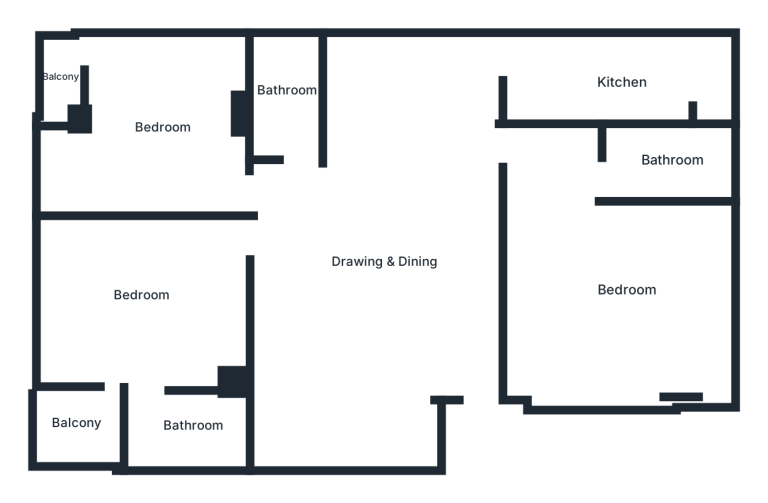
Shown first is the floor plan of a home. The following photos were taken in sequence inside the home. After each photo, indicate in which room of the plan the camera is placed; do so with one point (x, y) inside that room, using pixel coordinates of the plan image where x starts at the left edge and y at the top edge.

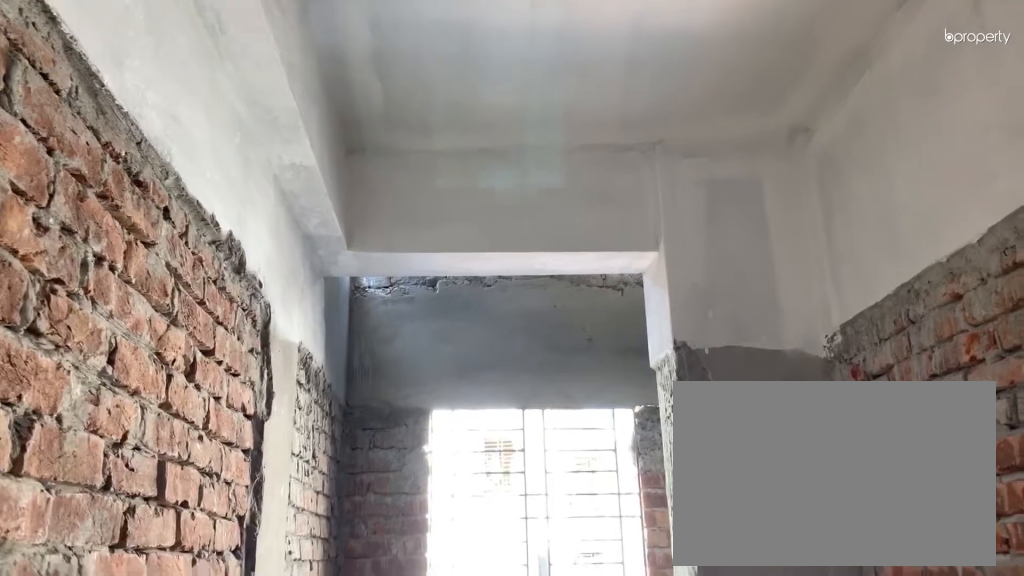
(615, 83)
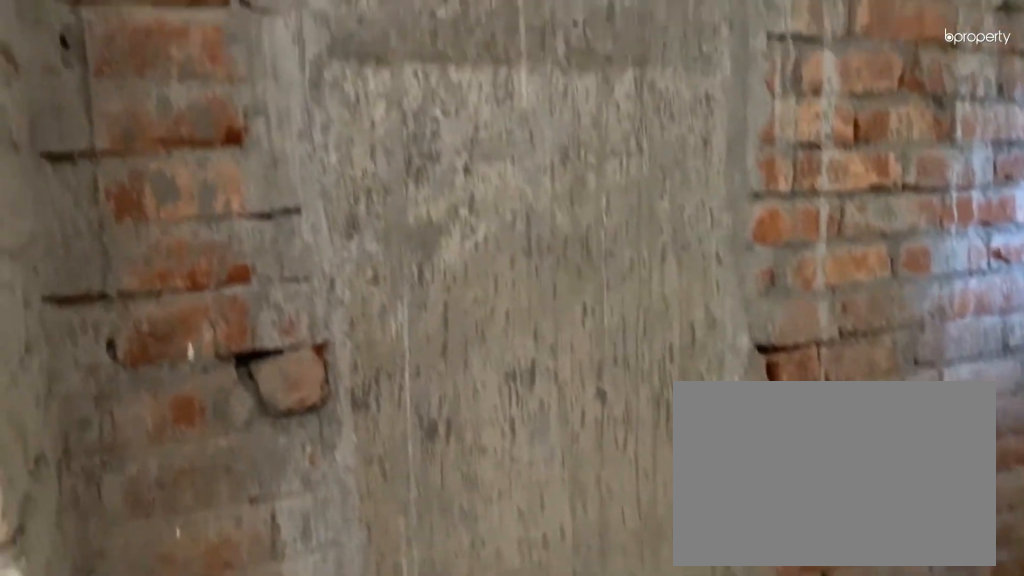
(285, 83)
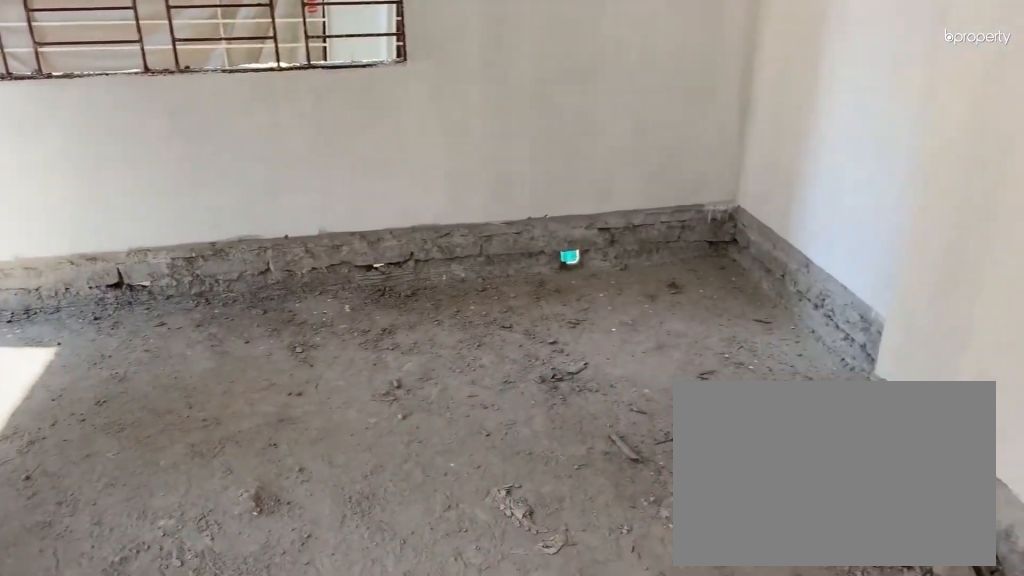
(164, 125)
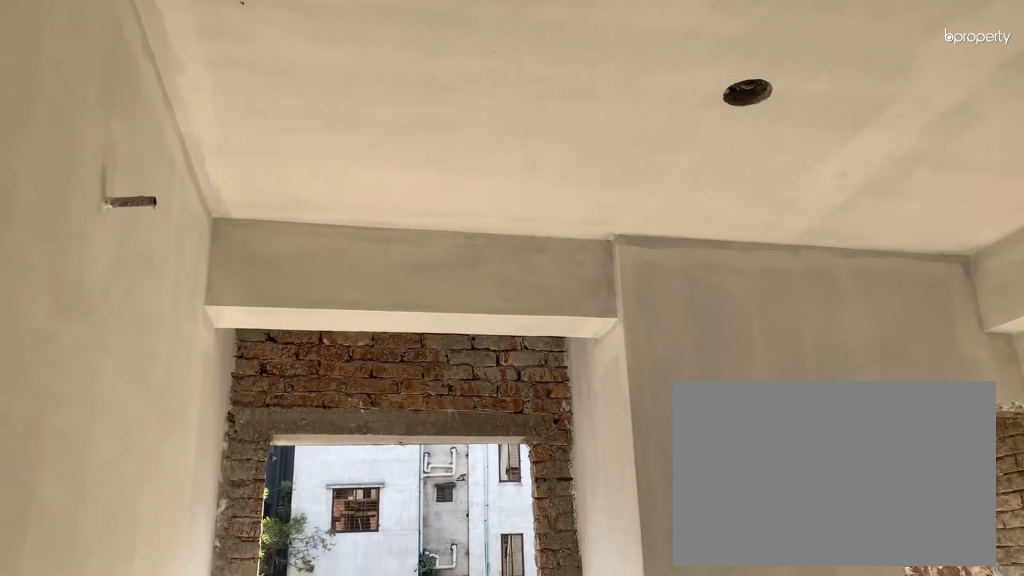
(164, 125)
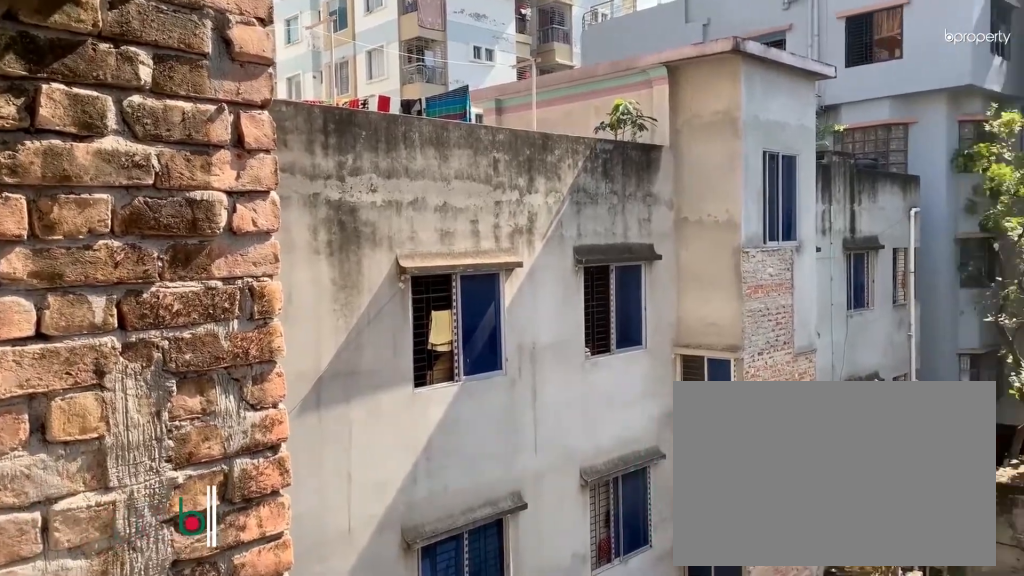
(59, 76)
